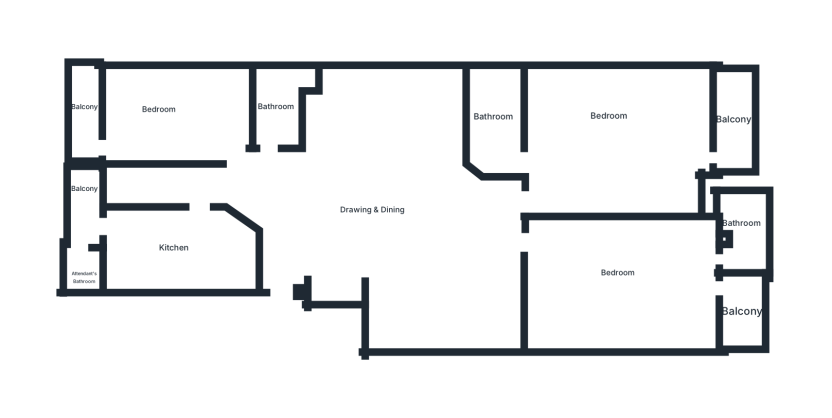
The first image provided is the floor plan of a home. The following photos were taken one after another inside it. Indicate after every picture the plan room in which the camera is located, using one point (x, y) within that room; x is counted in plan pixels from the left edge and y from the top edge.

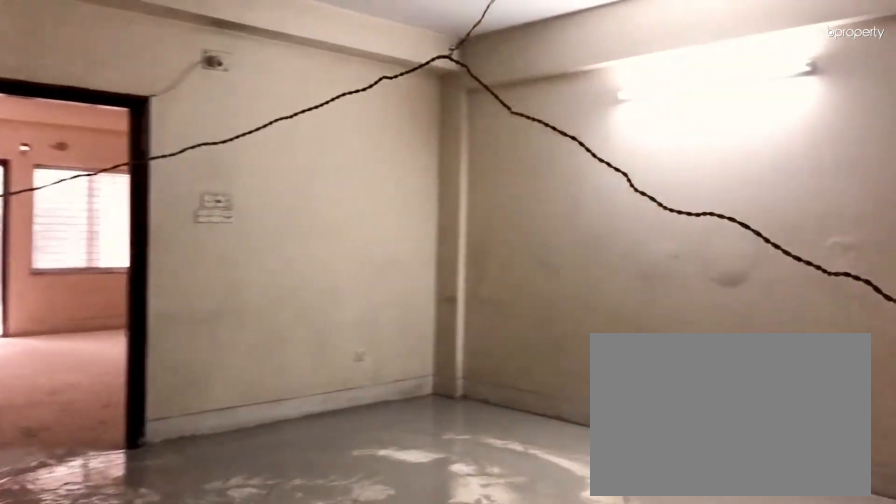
(397, 222)
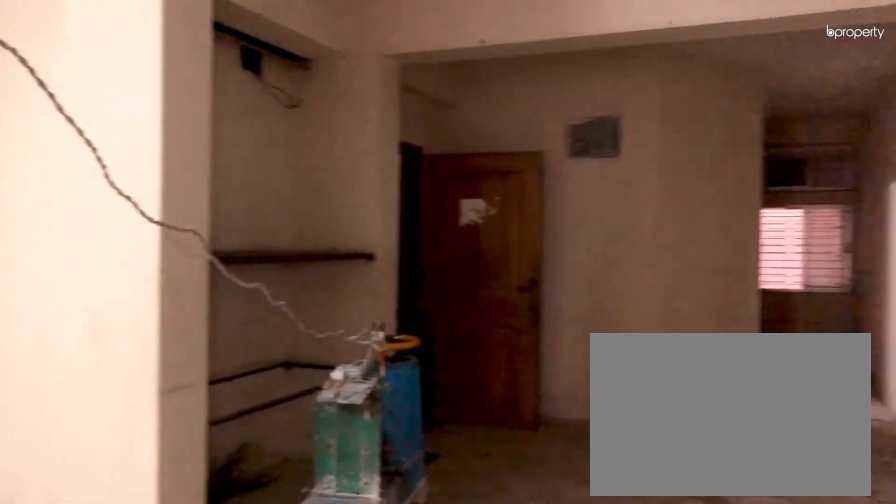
(397, 222)
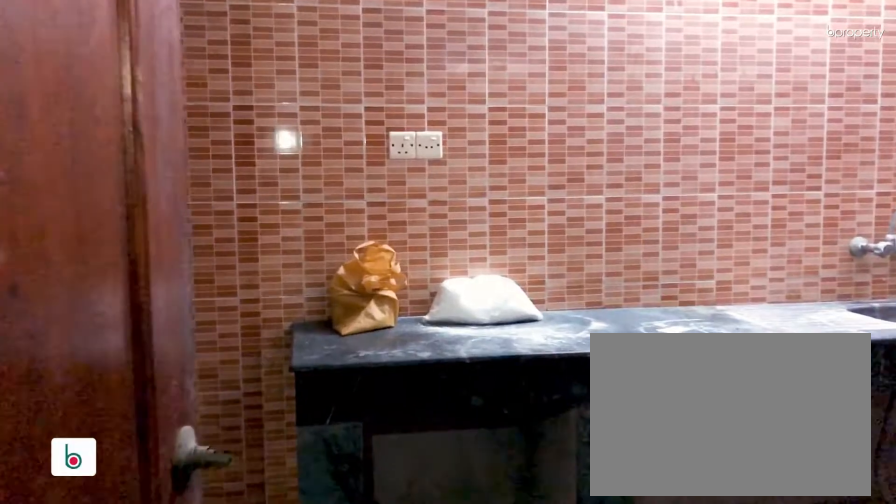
(197, 230)
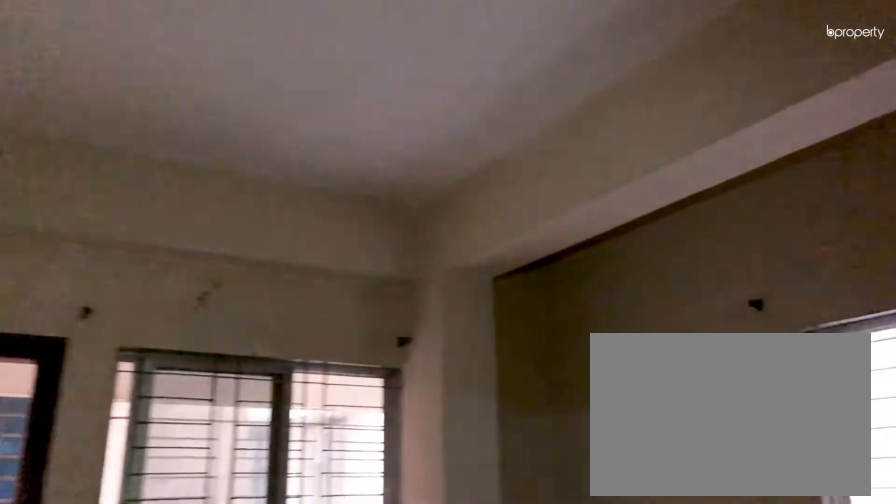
(157, 101)
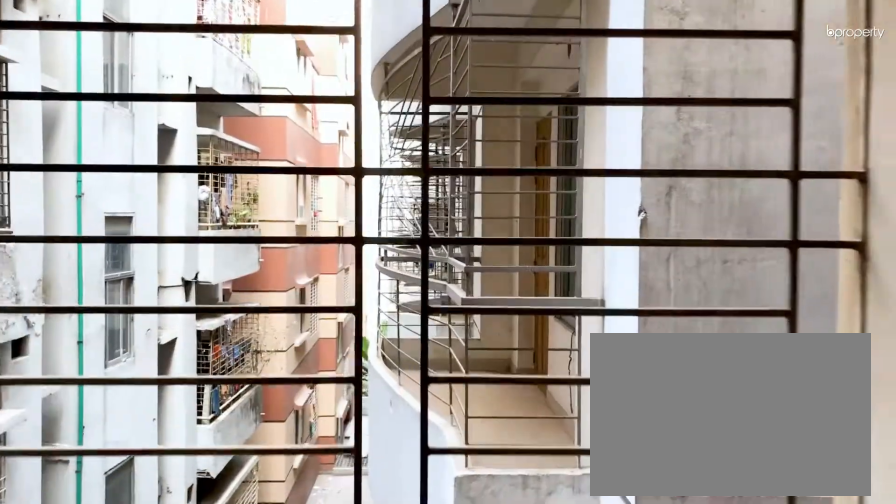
(85, 116)
